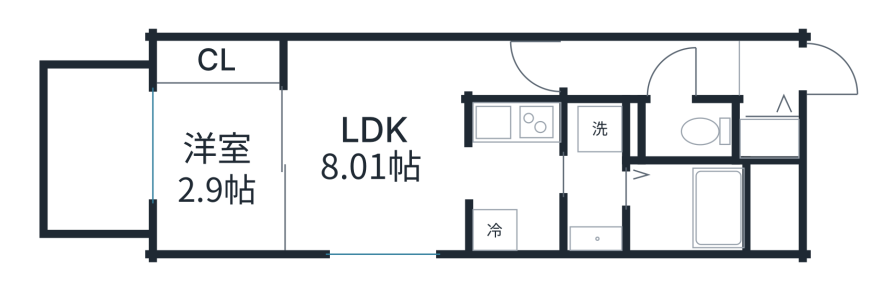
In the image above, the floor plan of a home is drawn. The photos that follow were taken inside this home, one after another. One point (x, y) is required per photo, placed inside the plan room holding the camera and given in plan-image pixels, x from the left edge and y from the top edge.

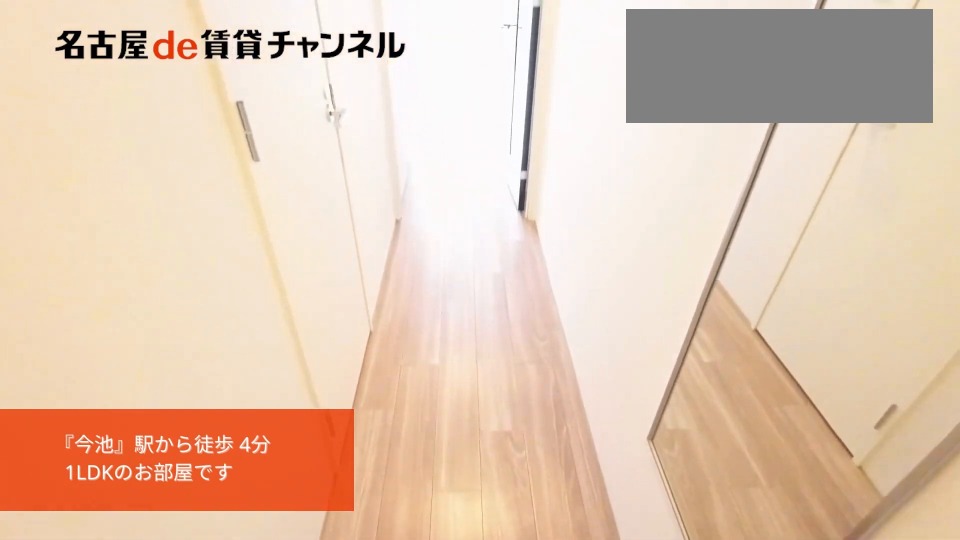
(769, 77)
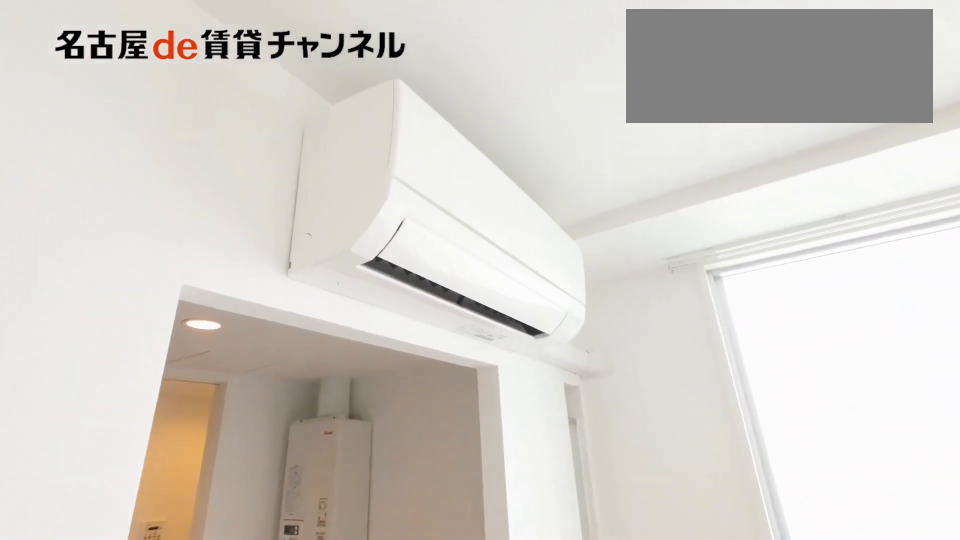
(390, 134)
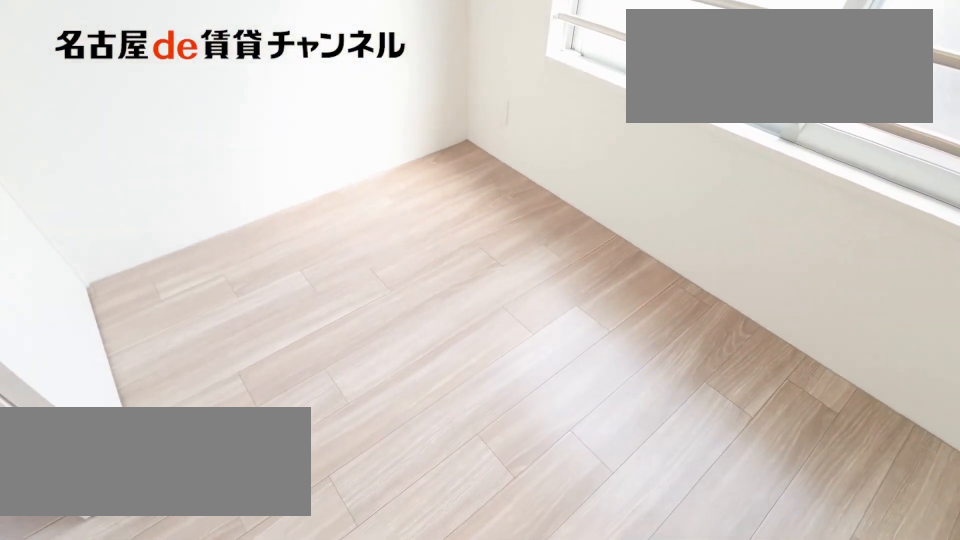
(216, 169)
